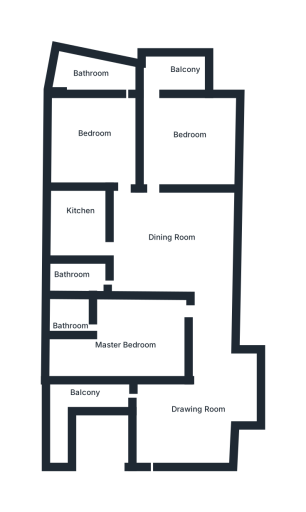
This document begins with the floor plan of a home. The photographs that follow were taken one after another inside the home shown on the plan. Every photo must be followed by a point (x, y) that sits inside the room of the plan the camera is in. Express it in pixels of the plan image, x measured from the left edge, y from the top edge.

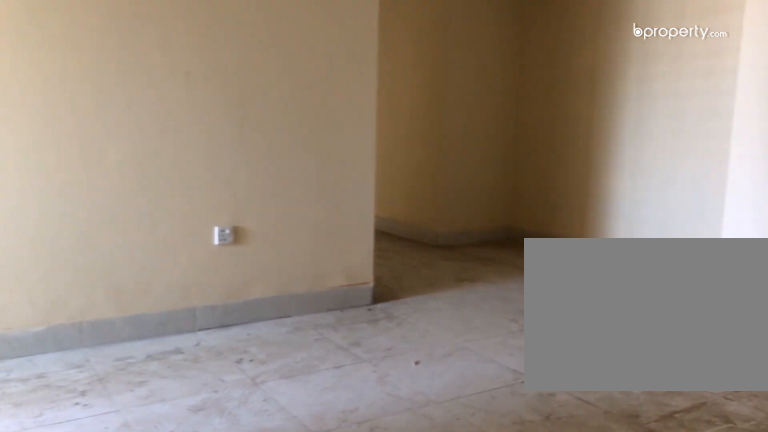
(191, 422)
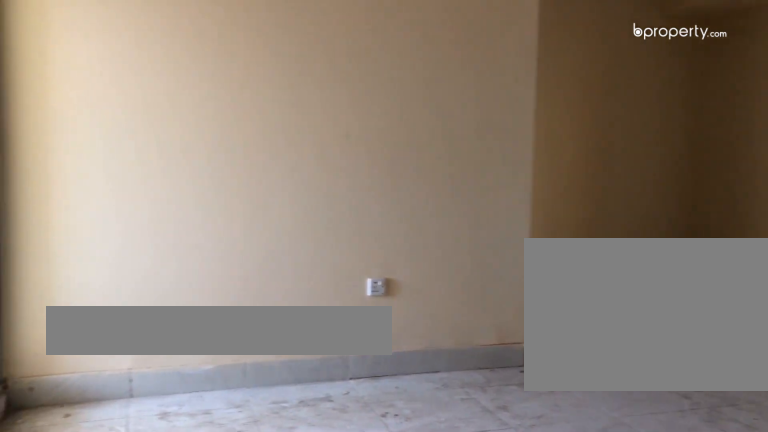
(191, 422)
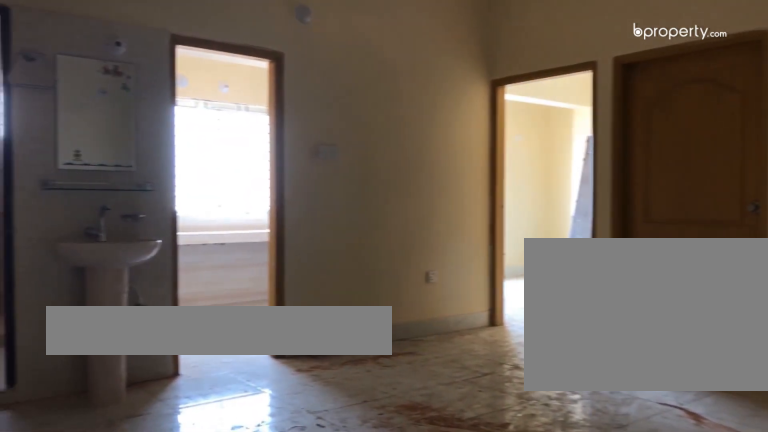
(183, 242)
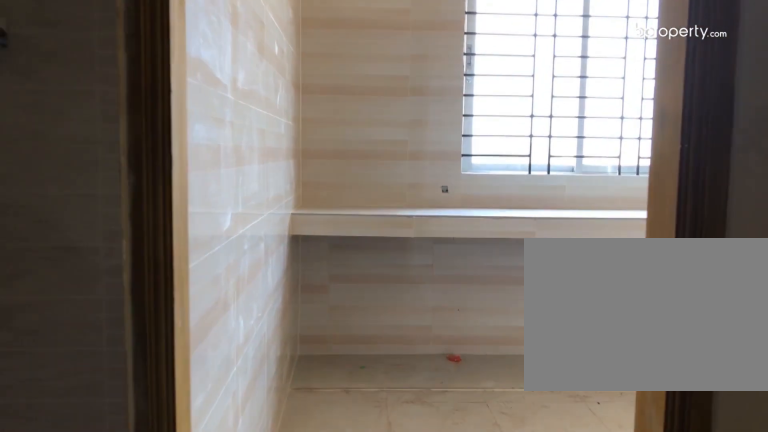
(84, 225)
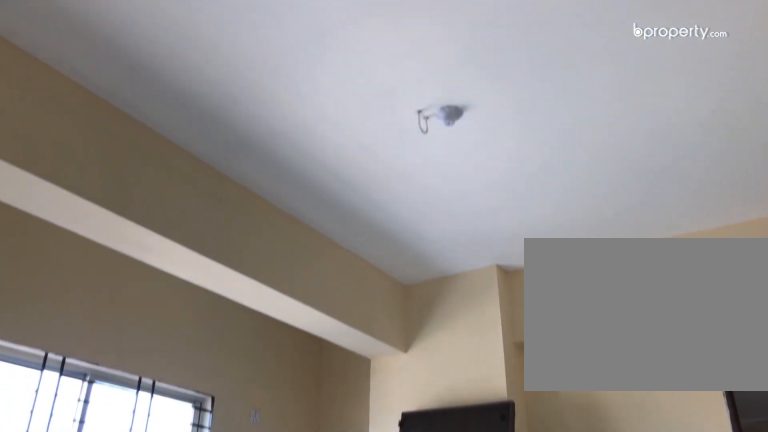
(118, 114)
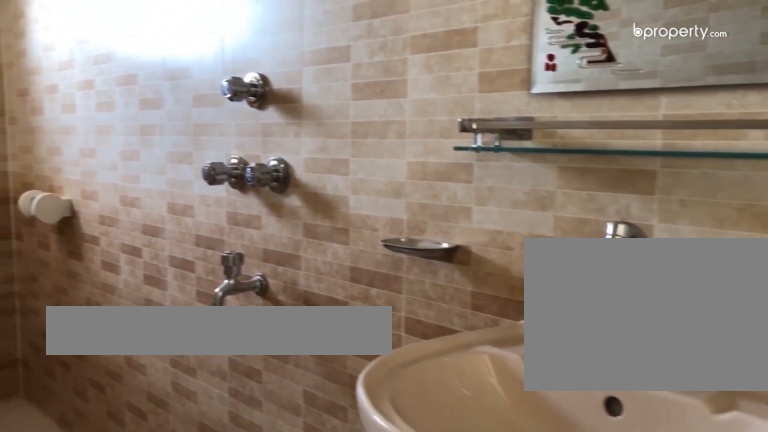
(98, 77)
